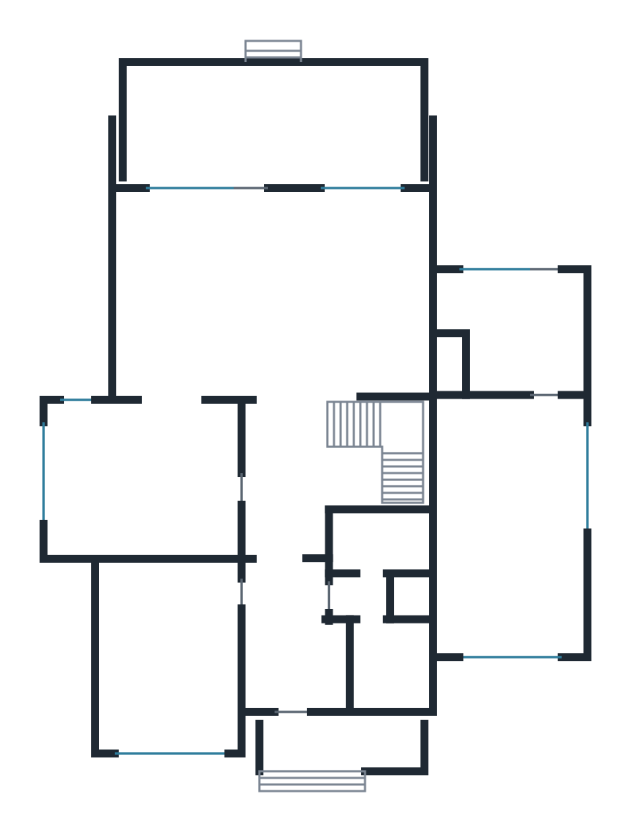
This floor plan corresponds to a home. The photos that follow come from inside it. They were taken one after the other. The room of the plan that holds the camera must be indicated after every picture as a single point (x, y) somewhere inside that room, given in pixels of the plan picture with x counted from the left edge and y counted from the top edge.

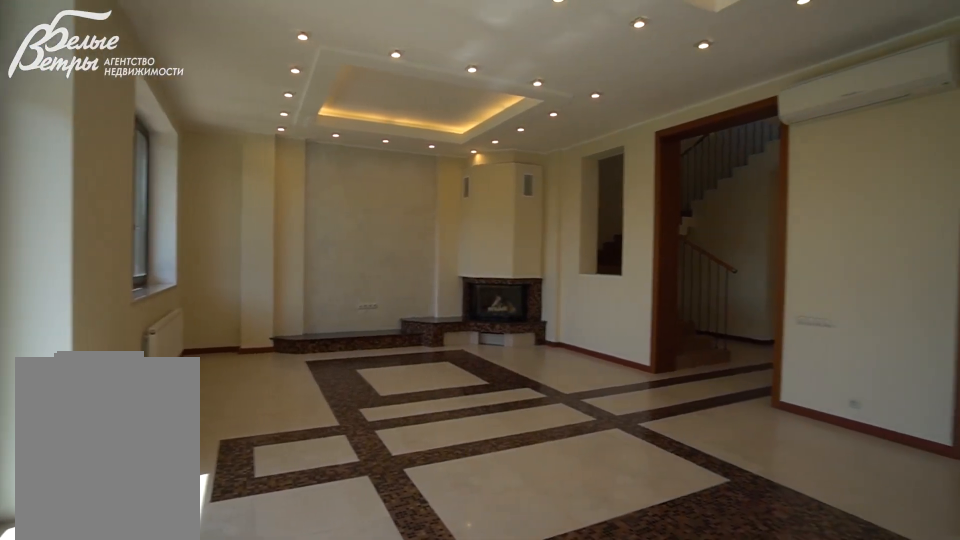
(274, 290)
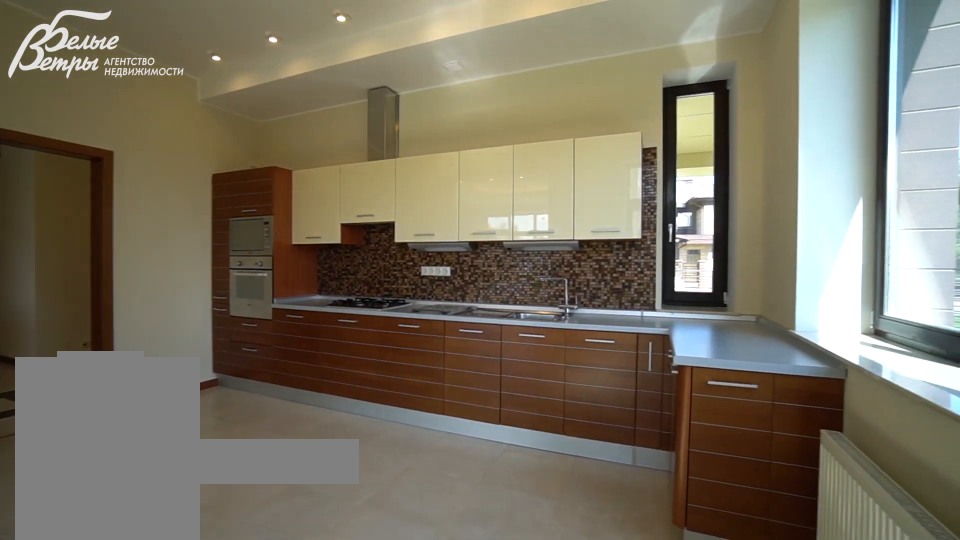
(146, 477)
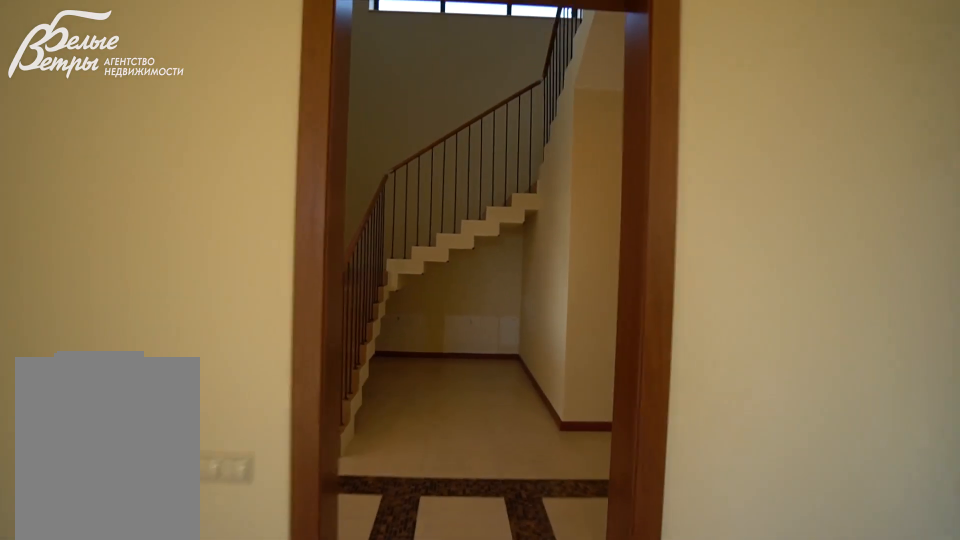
(147, 478)
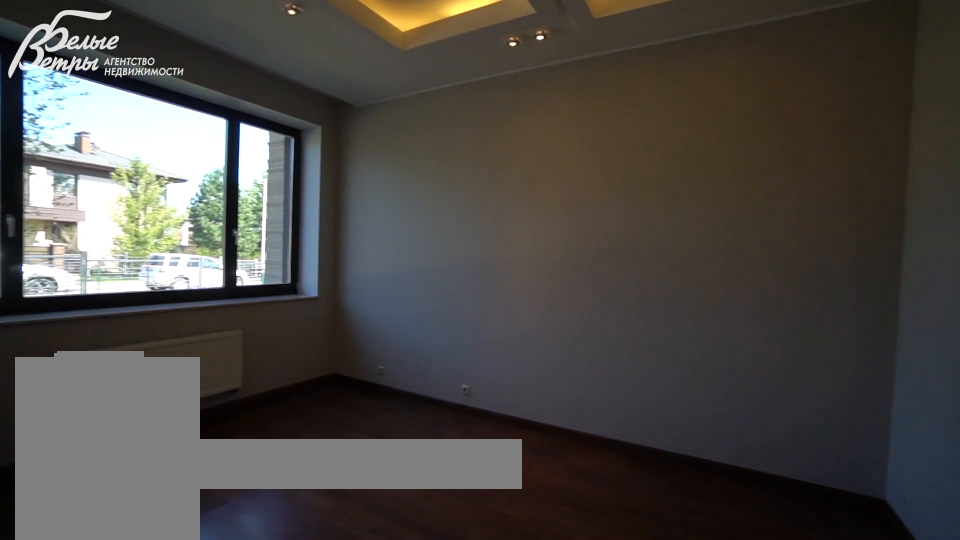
(166, 654)
